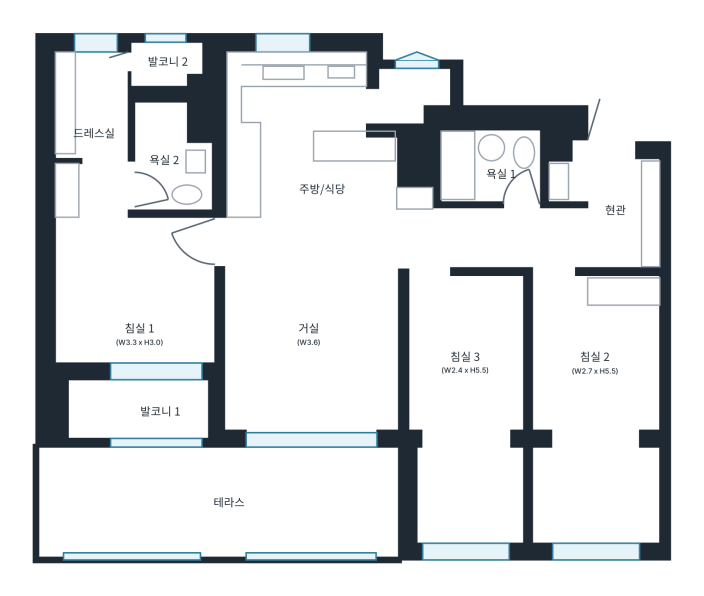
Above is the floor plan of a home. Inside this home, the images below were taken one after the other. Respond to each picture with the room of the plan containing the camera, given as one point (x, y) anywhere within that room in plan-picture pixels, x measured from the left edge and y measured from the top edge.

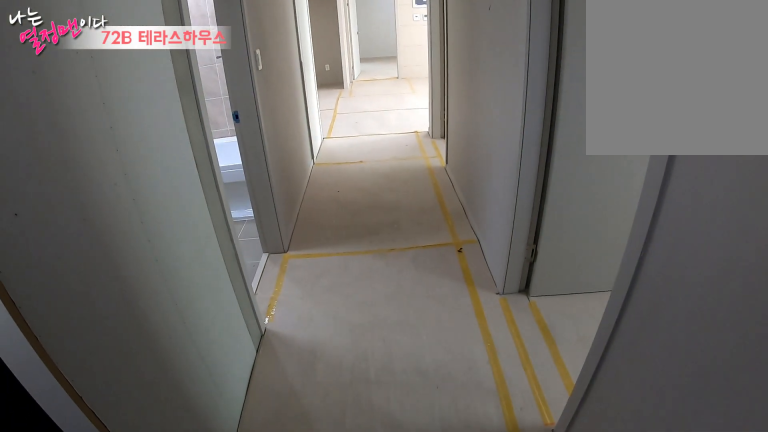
(619, 209)
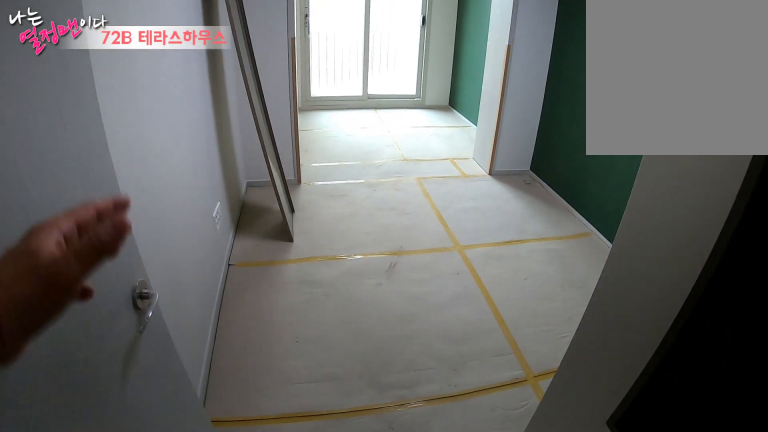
(596, 374)
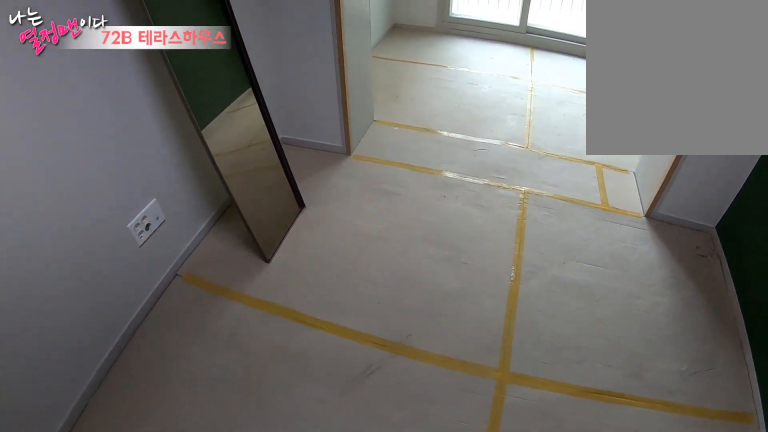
(596, 374)
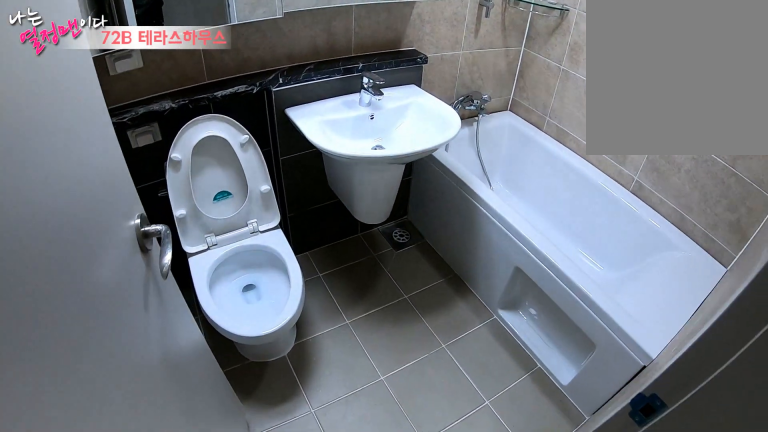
(495, 168)
